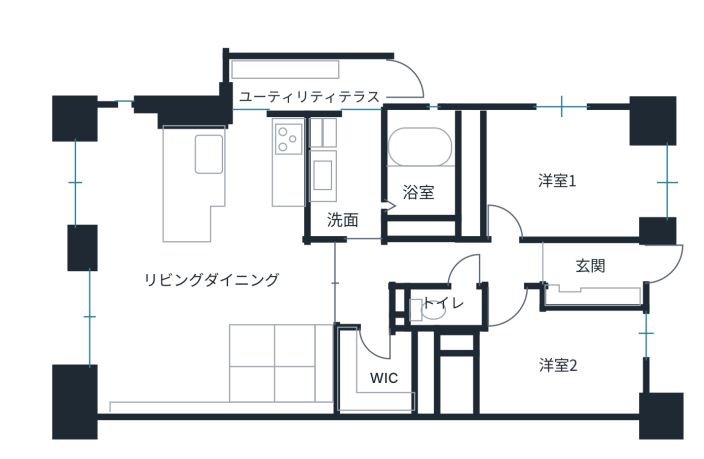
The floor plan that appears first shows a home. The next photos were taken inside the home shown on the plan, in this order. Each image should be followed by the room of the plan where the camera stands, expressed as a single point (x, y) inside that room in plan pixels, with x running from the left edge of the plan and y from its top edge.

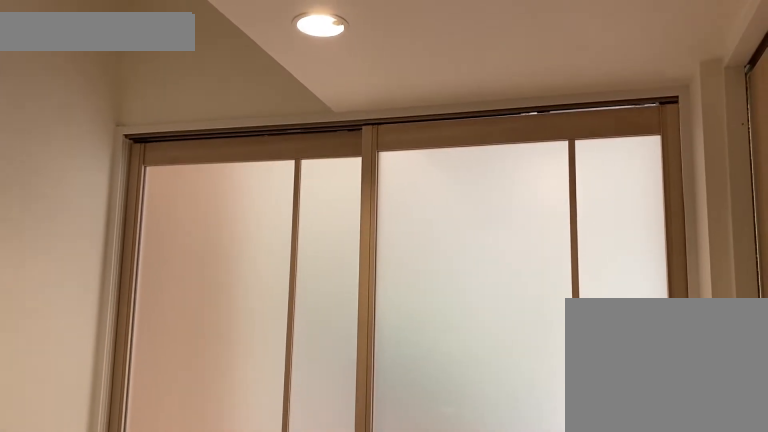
(333, 282)
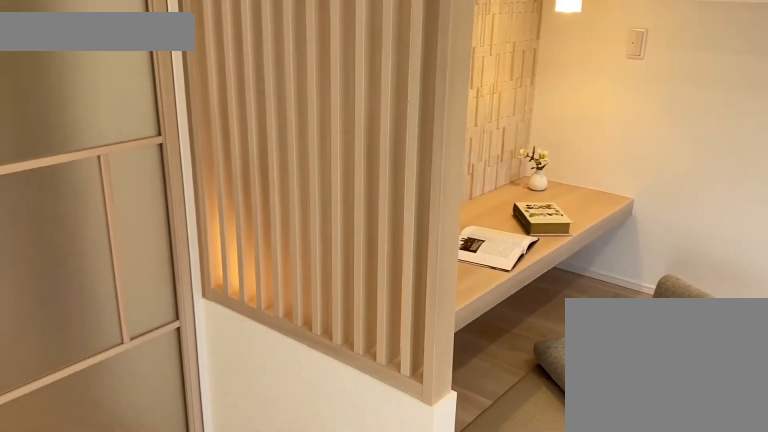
(280, 360)
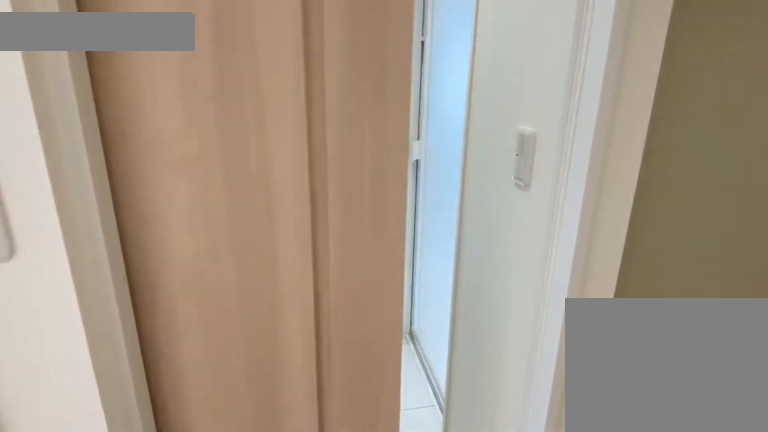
(340, 178)
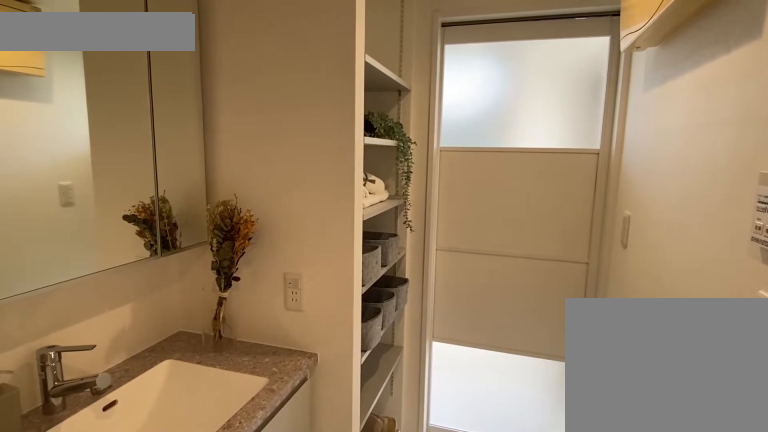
(340, 178)
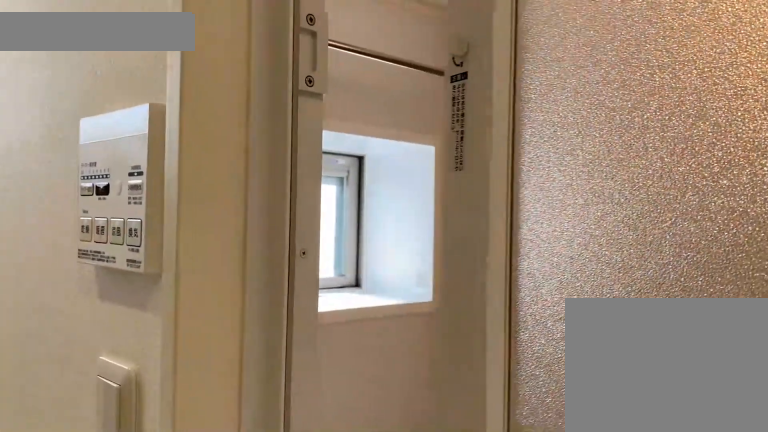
(420, 170)
